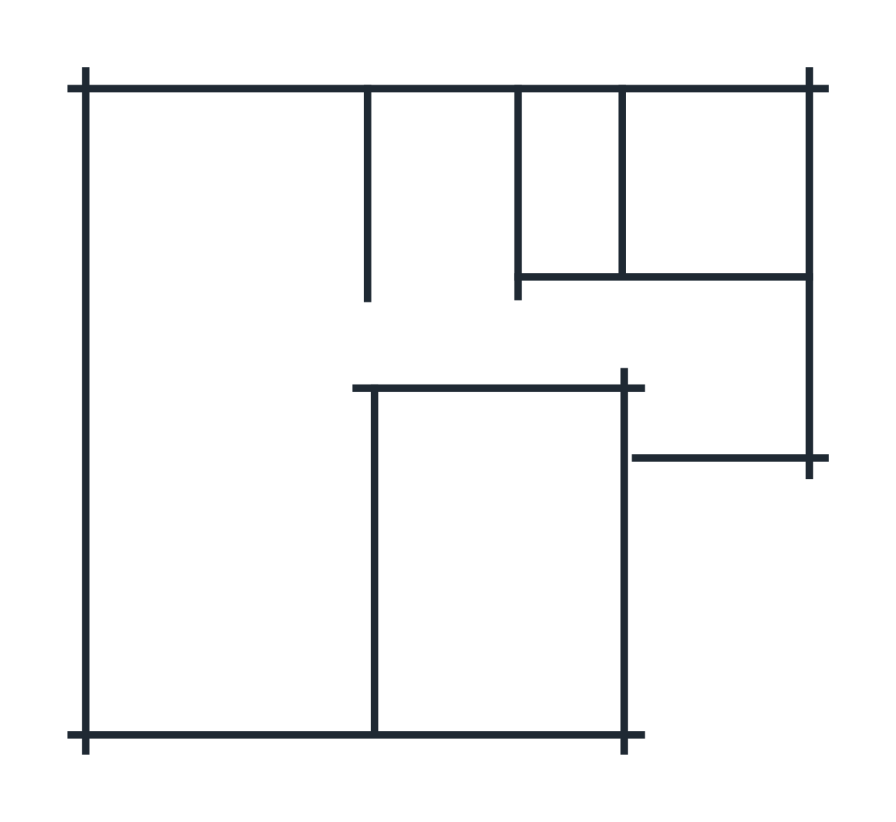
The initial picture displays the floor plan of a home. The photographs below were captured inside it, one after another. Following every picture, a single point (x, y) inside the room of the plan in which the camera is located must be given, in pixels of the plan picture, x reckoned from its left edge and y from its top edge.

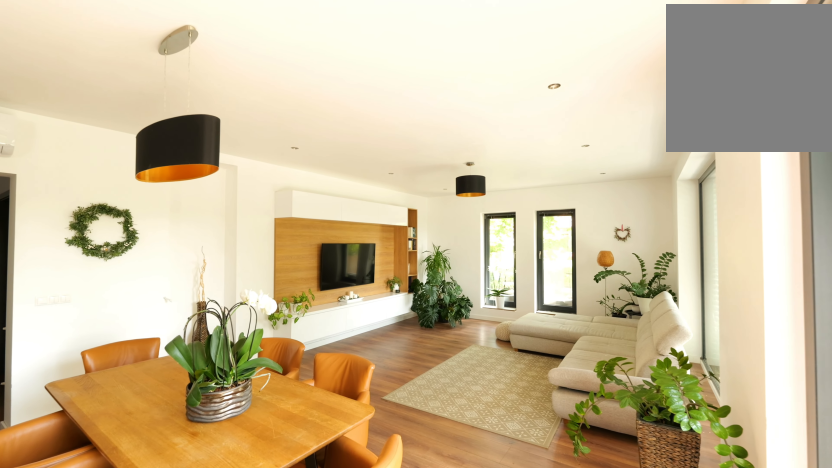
(218, 397)
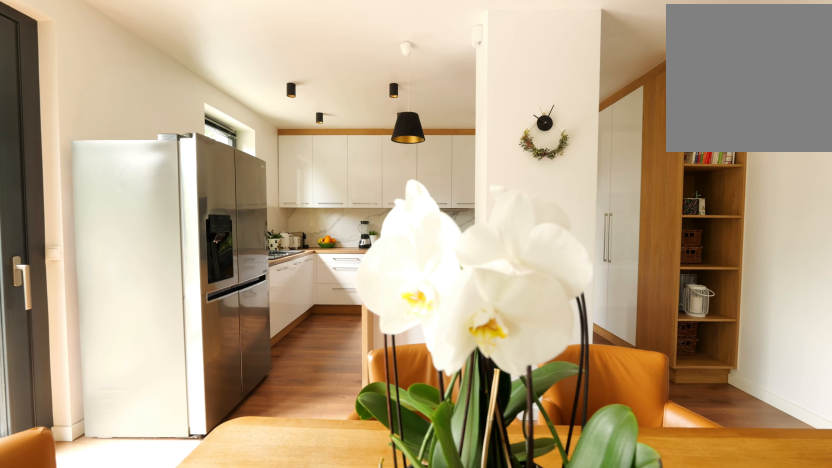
(218, 397)
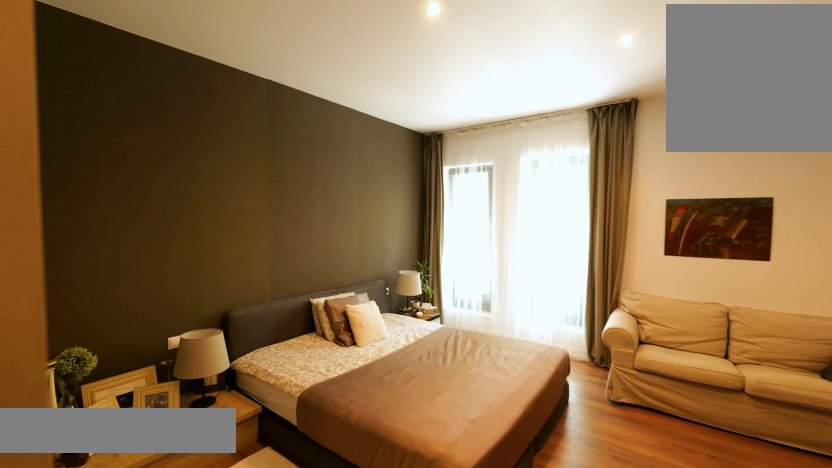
(506, 532)
